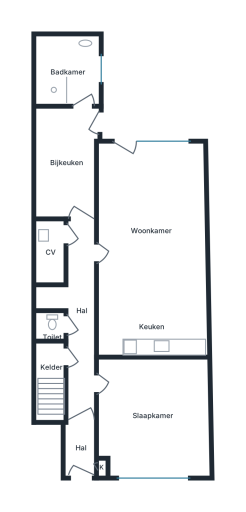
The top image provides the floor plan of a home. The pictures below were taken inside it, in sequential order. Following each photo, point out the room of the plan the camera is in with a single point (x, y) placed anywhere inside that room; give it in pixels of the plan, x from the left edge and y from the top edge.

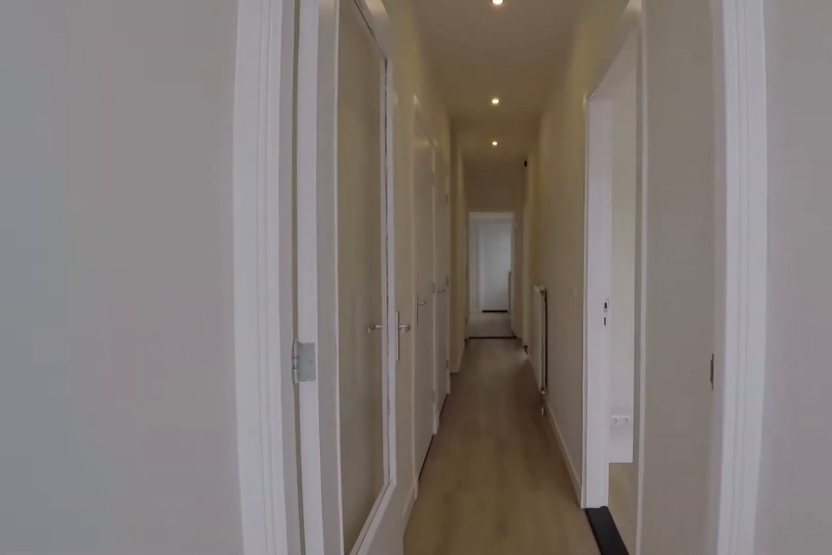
(80, 446)
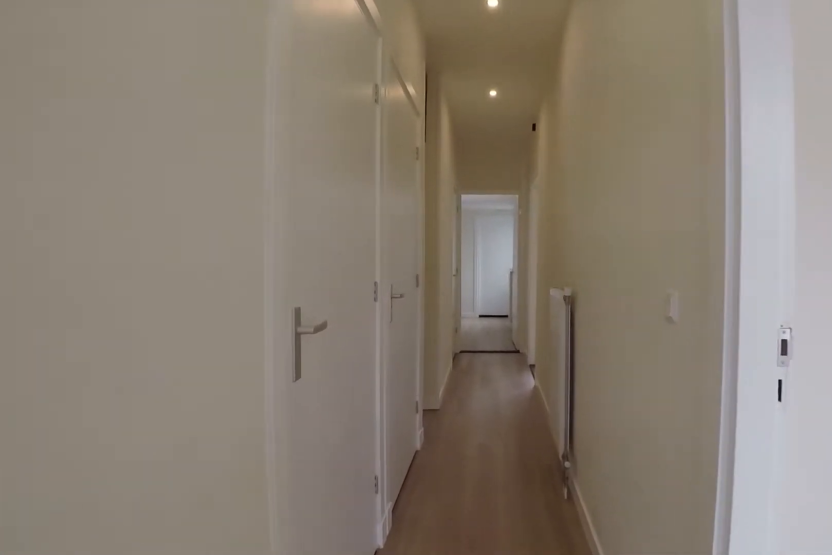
(78, 317)
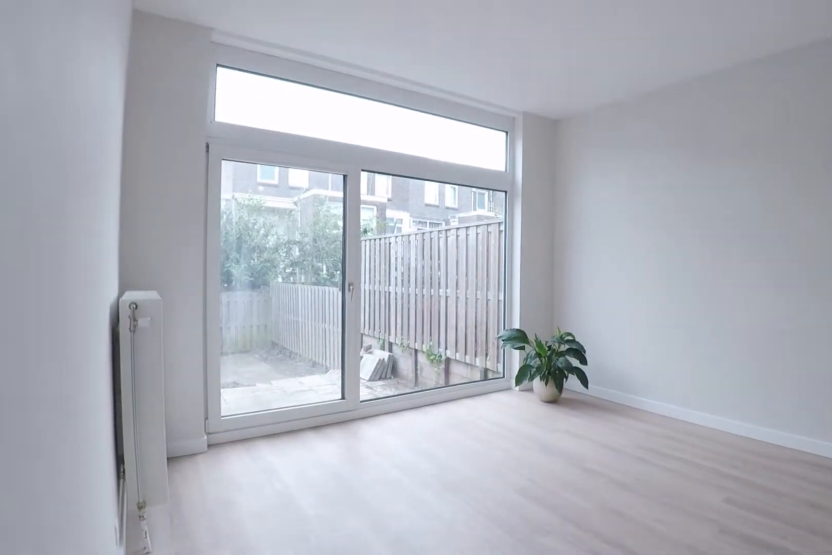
(150, 250)
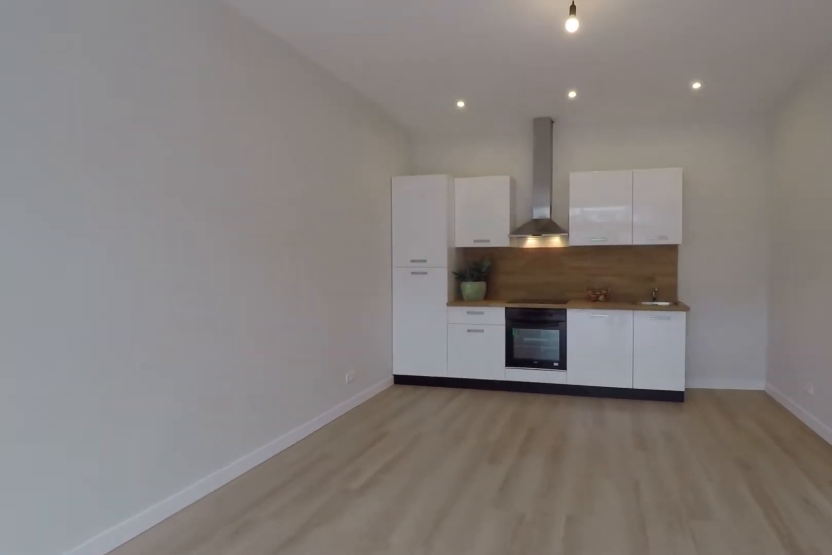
(150, 250)
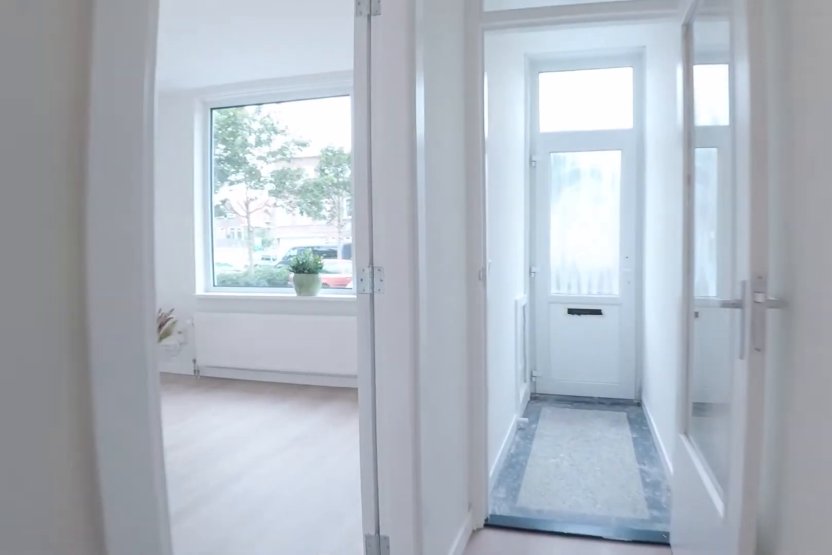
(78, 317)
